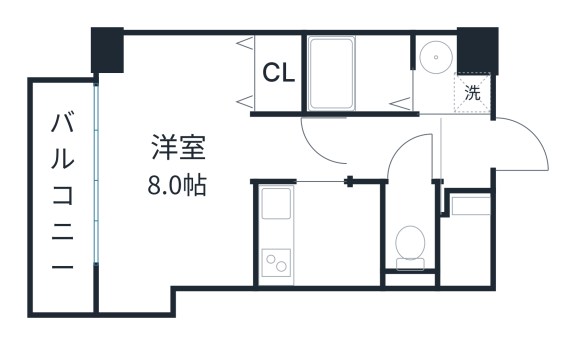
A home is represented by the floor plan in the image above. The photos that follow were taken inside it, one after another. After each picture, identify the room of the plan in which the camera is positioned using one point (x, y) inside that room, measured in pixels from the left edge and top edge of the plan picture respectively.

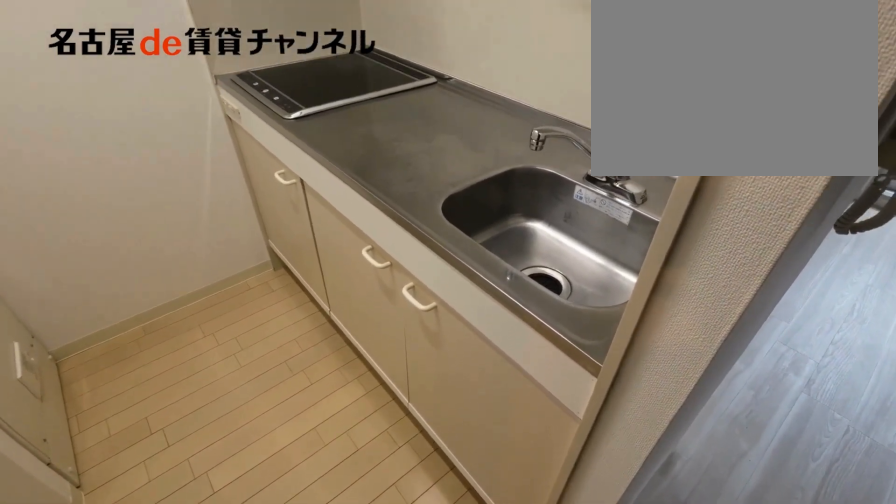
(318, 234)
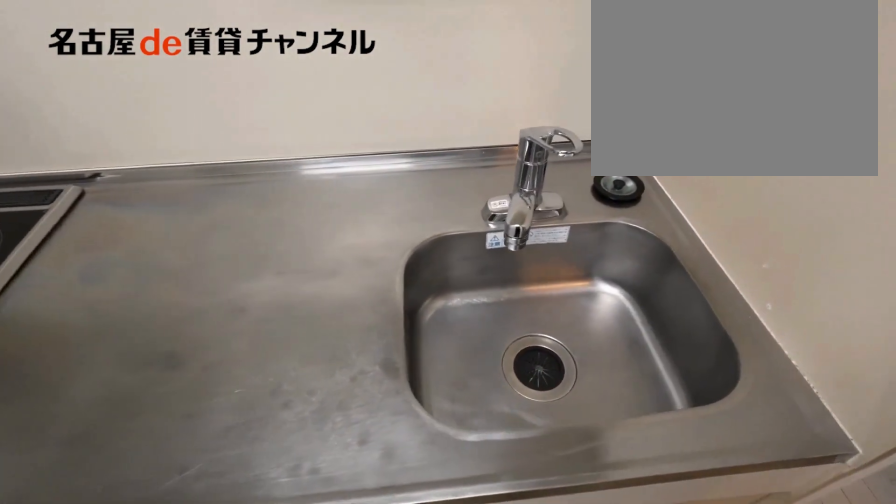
(318, 234)
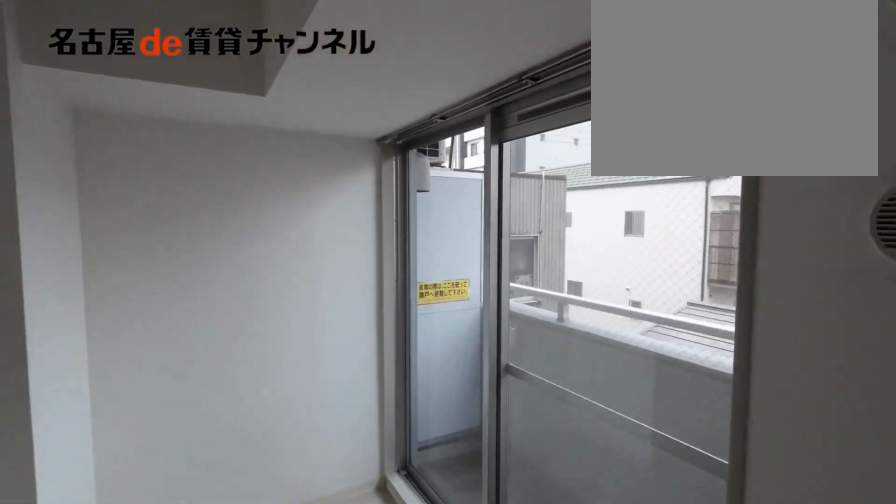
(190, 166)
